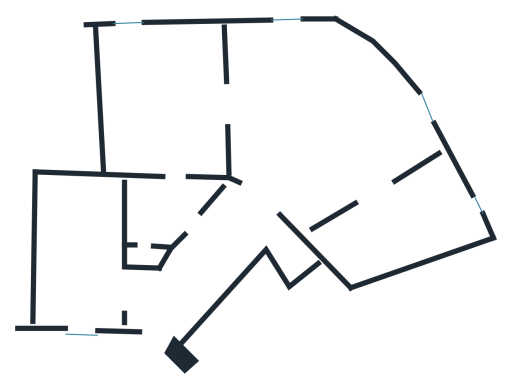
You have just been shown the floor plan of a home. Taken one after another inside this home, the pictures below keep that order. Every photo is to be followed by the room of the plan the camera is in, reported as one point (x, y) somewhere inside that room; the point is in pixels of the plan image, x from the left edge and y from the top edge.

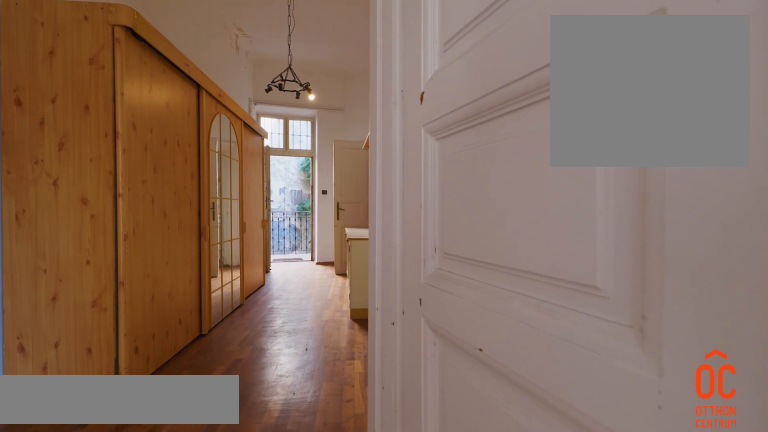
(216, 256)
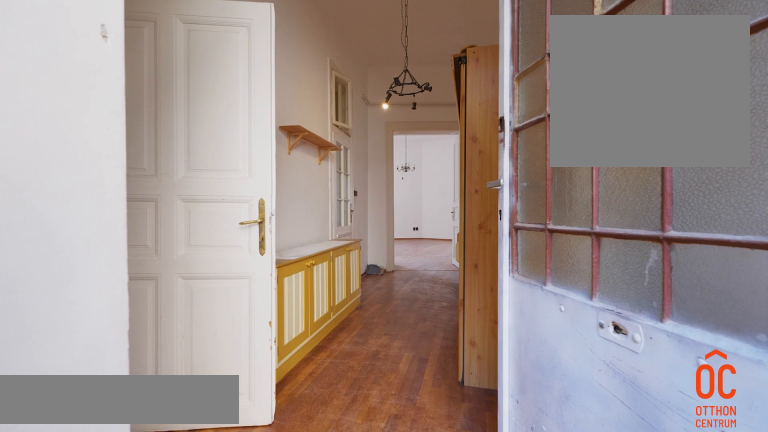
(216, 256)
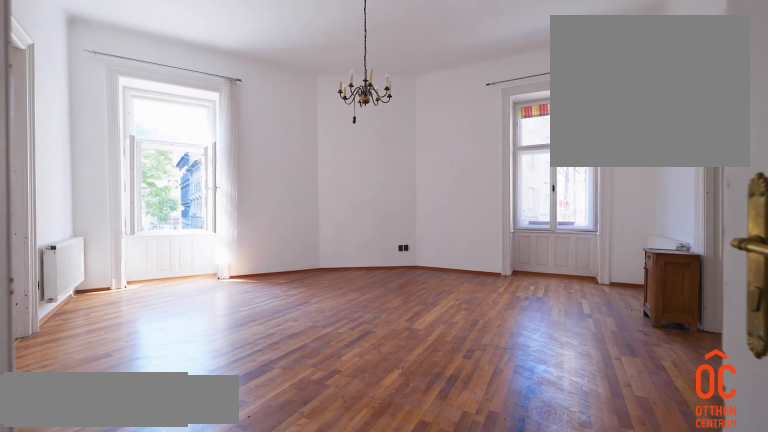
(328, 122)
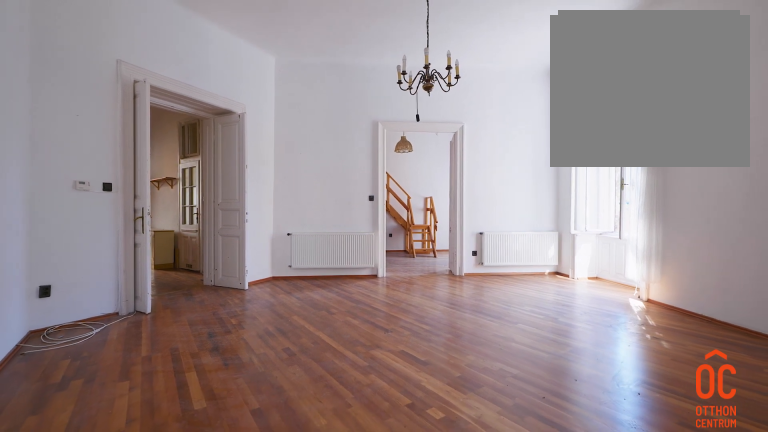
(328, 122)
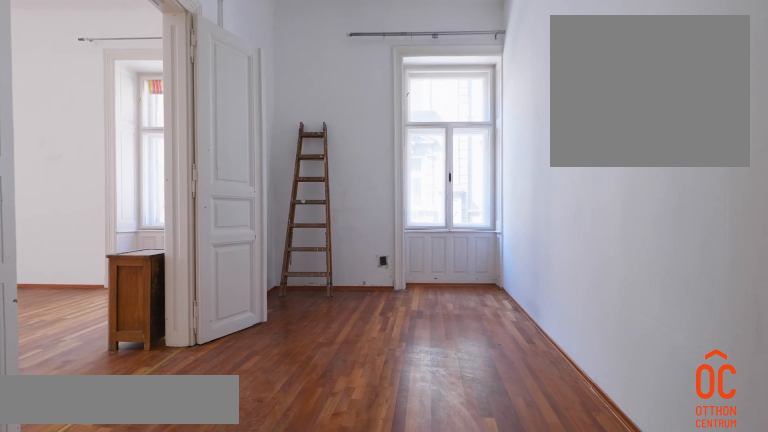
(393, 228)
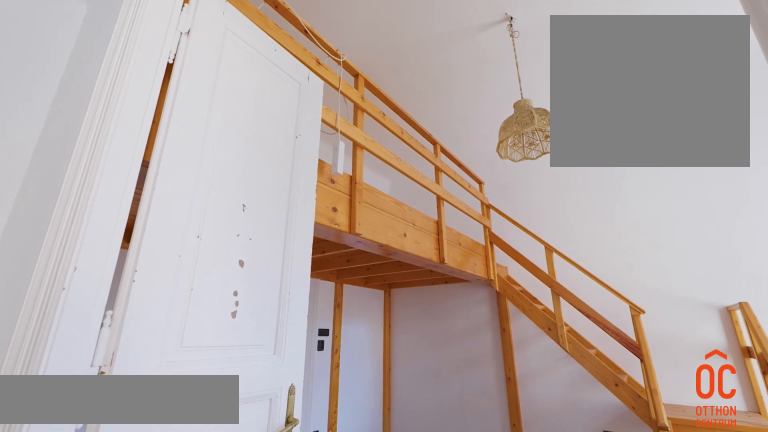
(177, 106)
